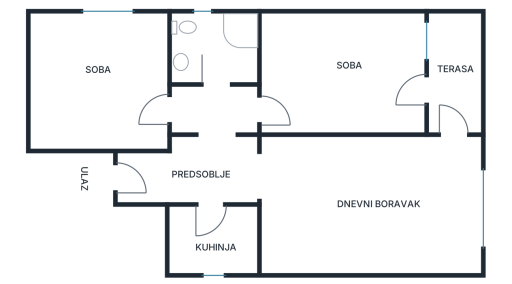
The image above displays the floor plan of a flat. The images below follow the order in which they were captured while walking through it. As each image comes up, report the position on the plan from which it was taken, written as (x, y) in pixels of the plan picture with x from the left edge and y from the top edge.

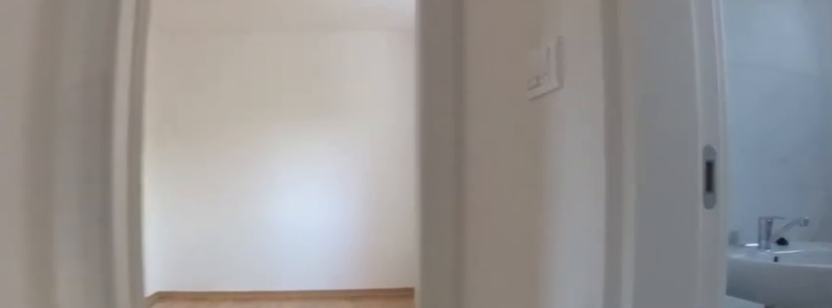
(254, 106)
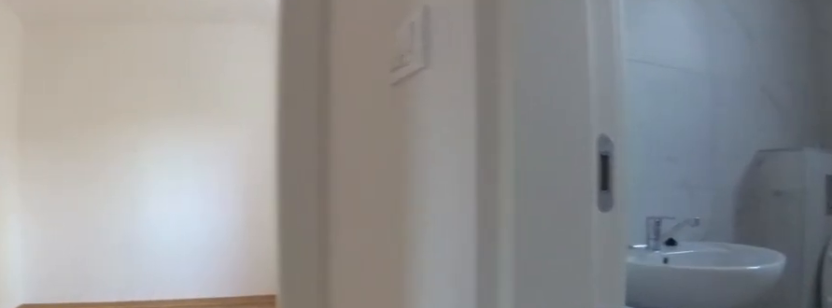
(246, 107)
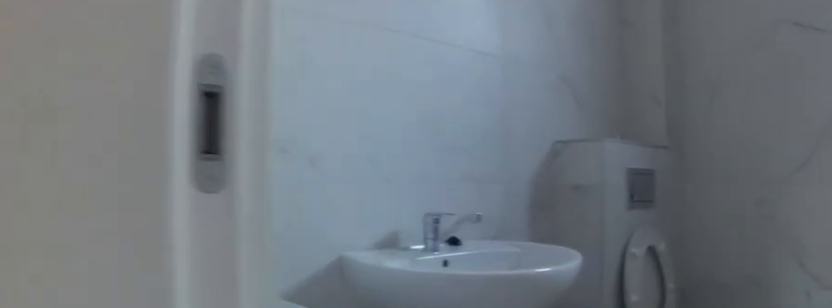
(233, 110)
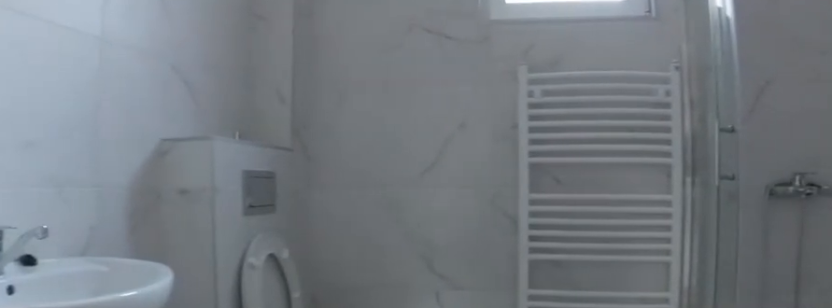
(214, 108)
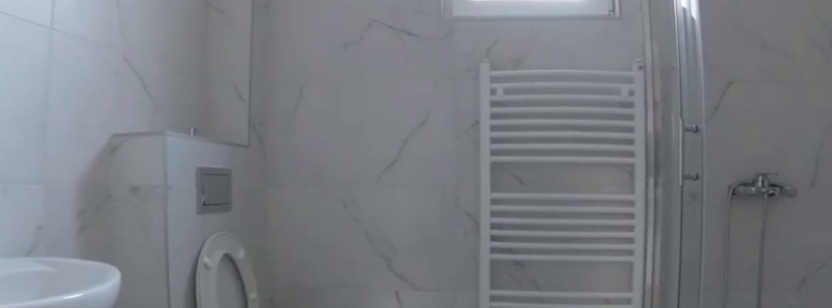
(211, 100)
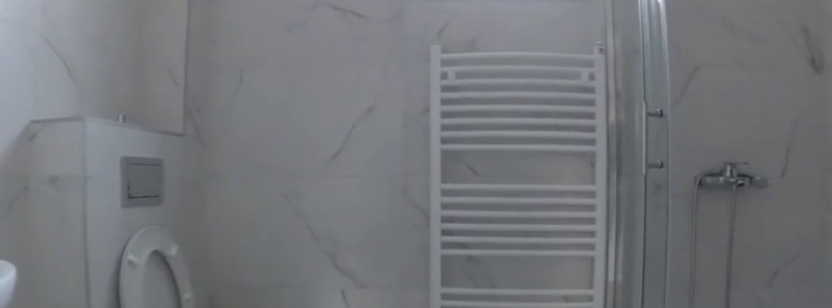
(210, 93)
